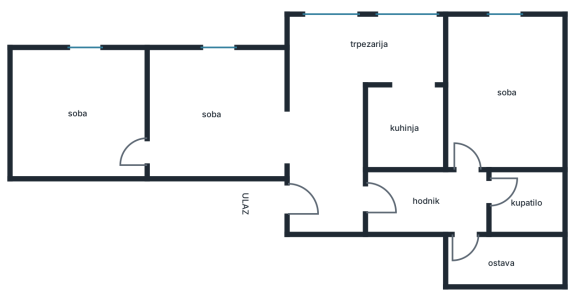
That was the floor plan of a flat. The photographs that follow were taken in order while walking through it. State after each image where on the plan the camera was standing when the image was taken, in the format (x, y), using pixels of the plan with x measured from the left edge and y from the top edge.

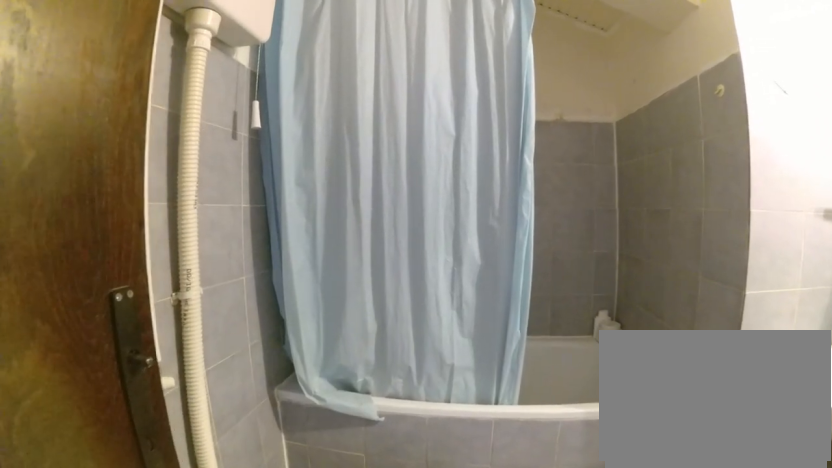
(491, 199)
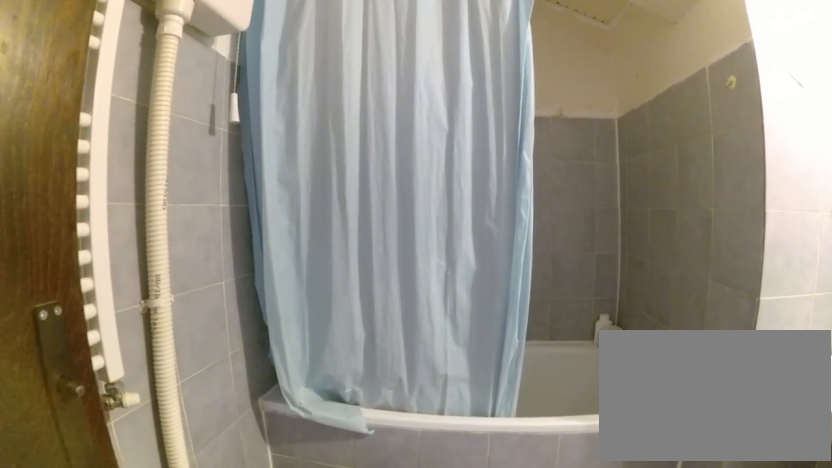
(497, 200)
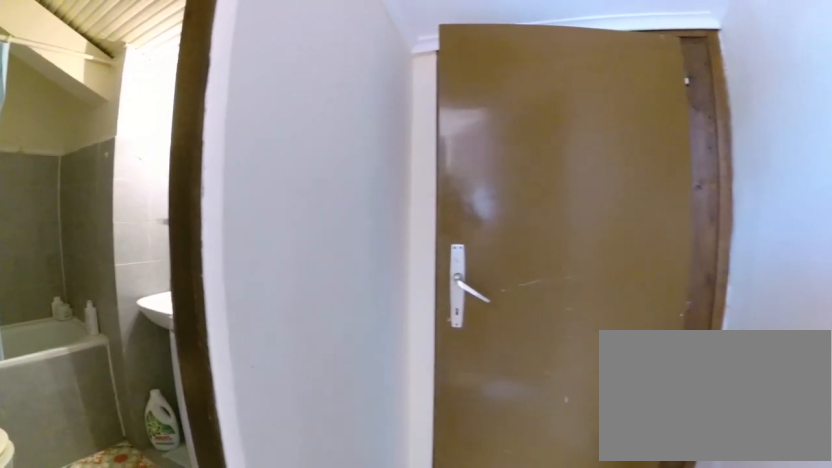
(468, 189)
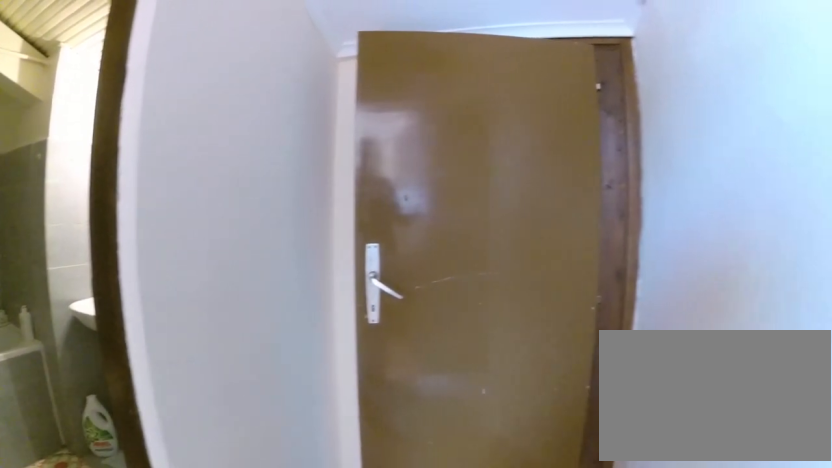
(469, 189)
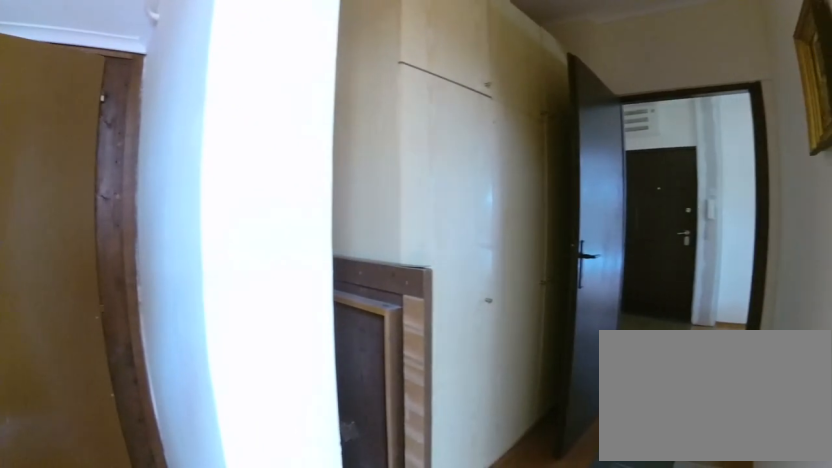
(473, 194)
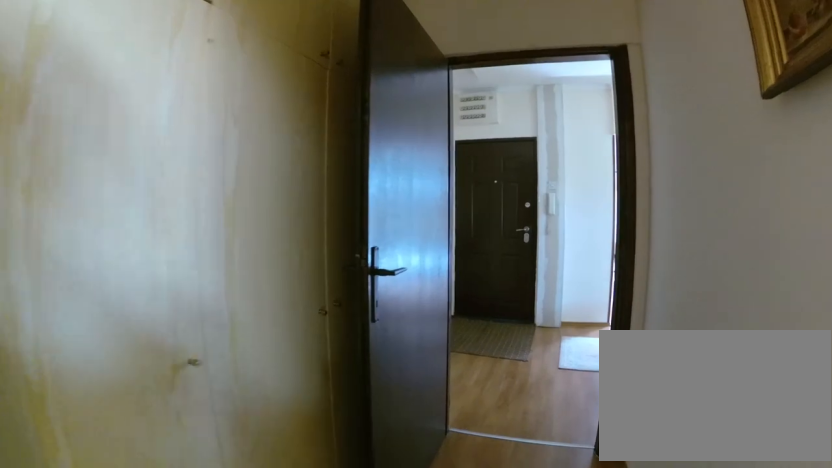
(454, 203)
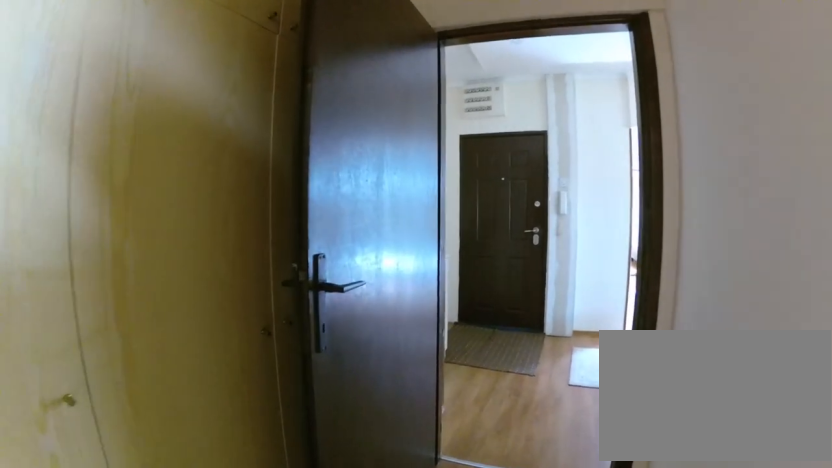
(441, 203)
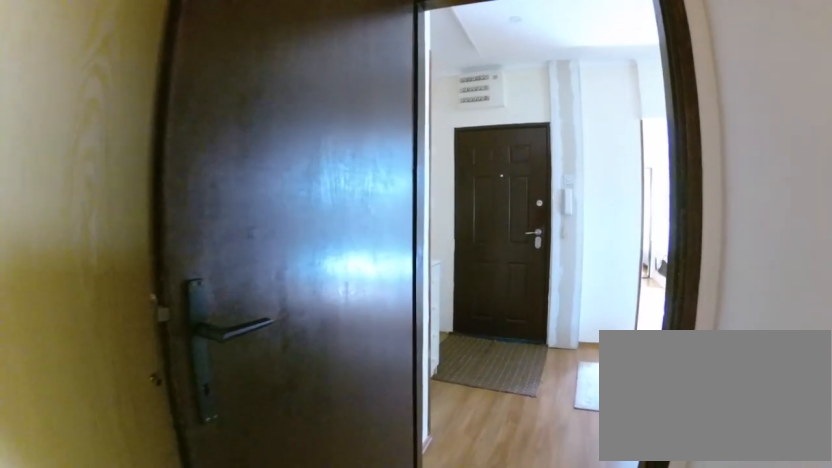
(428, 203)
